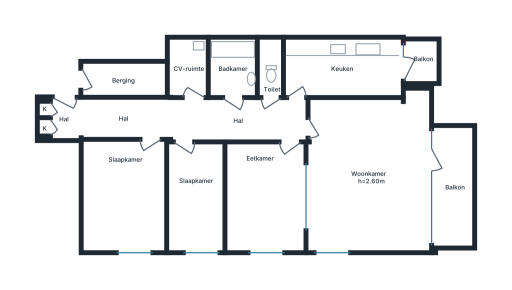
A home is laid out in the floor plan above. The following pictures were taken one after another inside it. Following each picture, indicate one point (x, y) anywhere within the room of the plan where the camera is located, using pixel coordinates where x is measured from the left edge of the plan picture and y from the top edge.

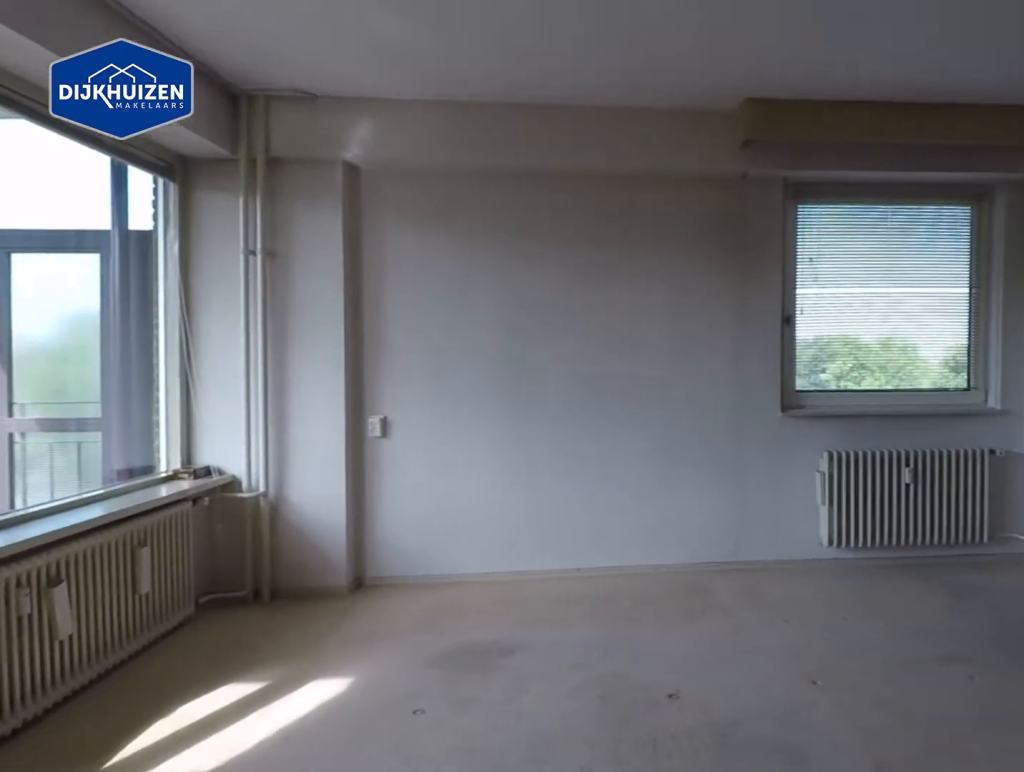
(369, 174)
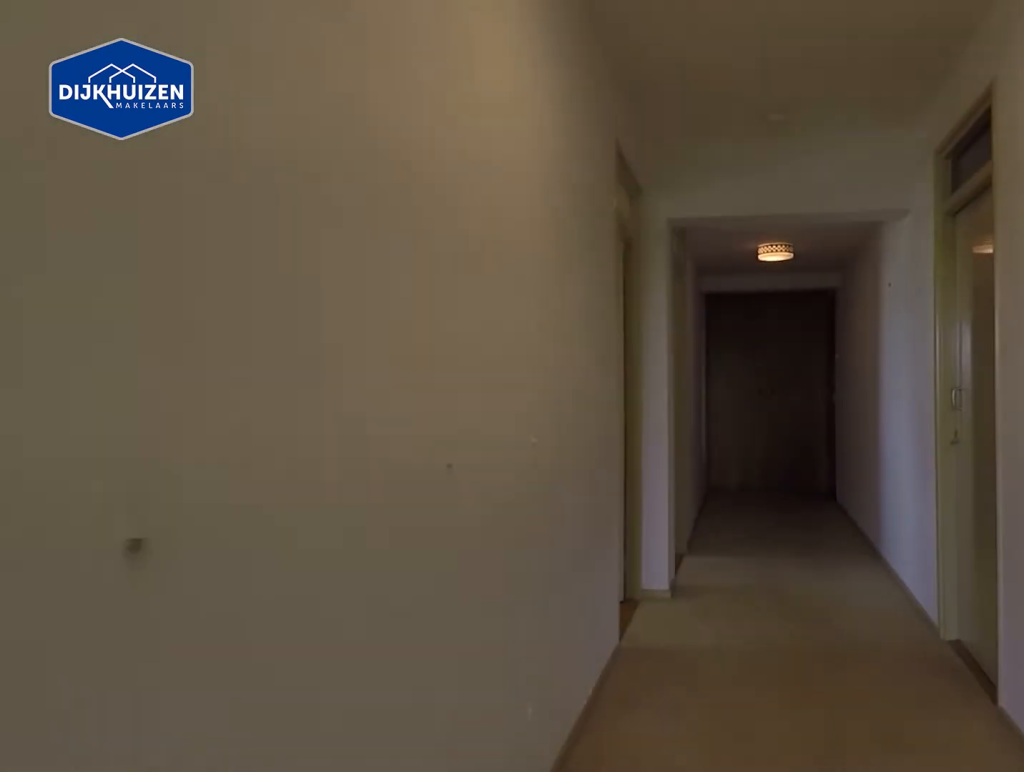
(185, 119)
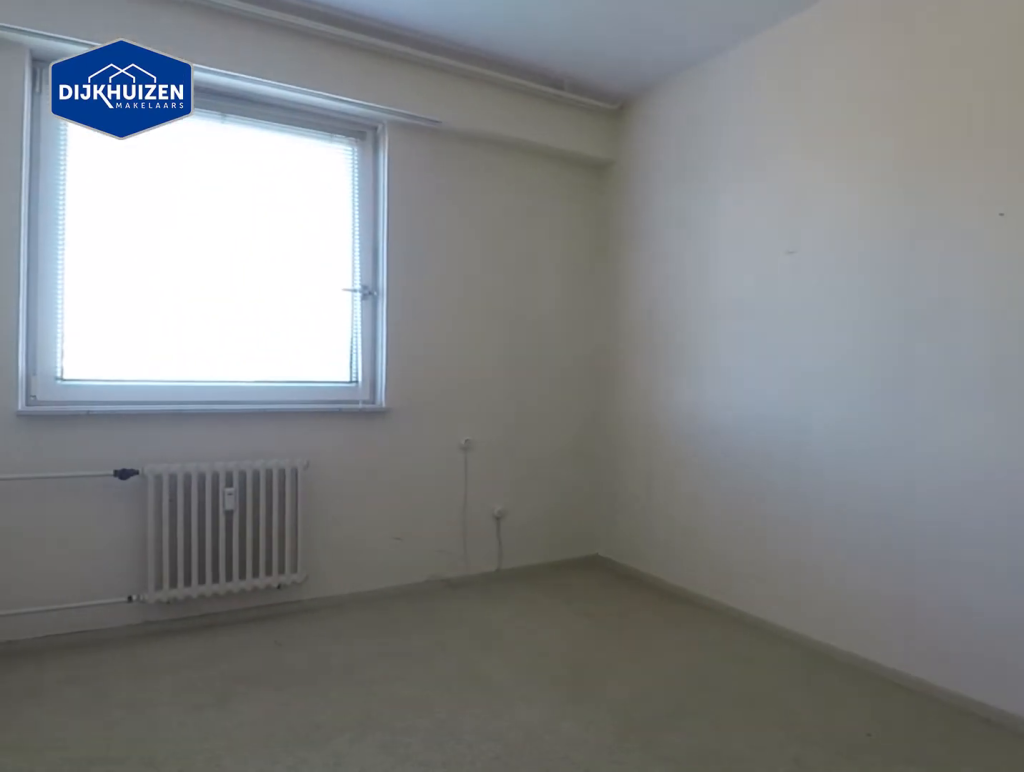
(122, 194)
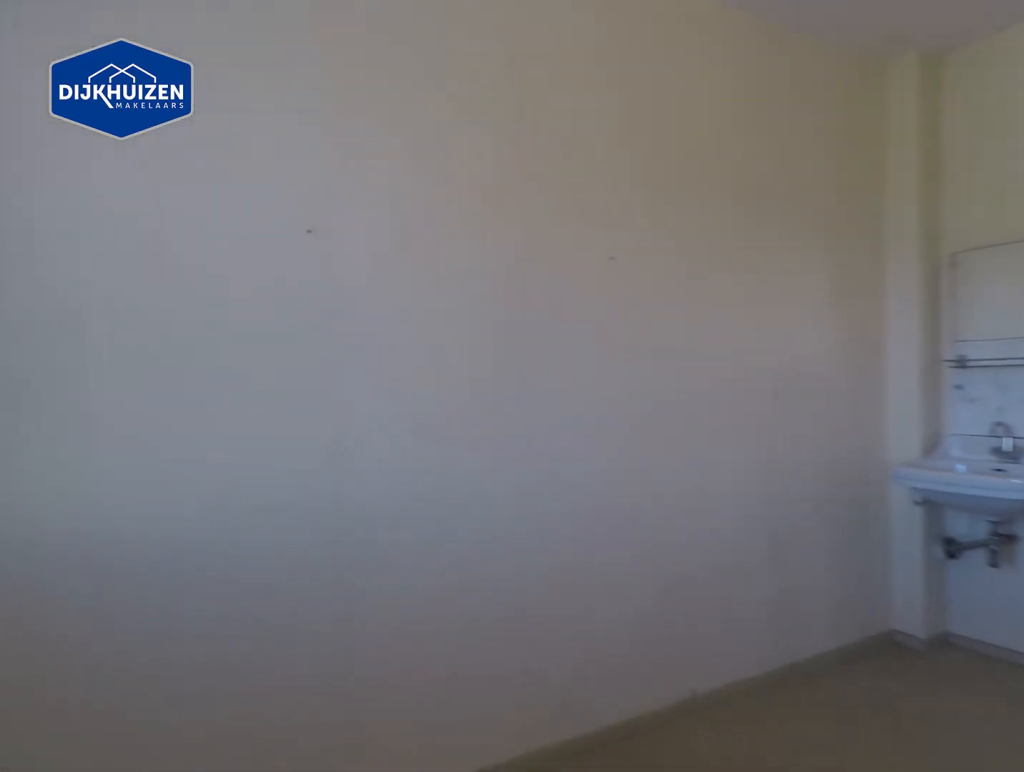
(122, 194)
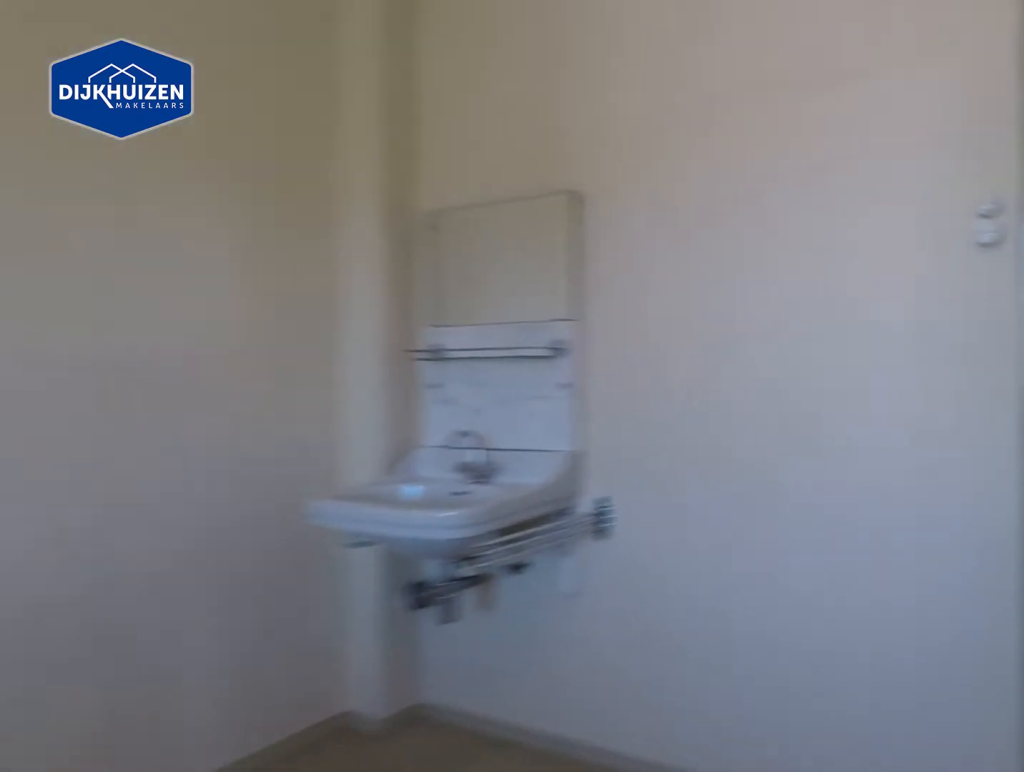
(122, 194)
